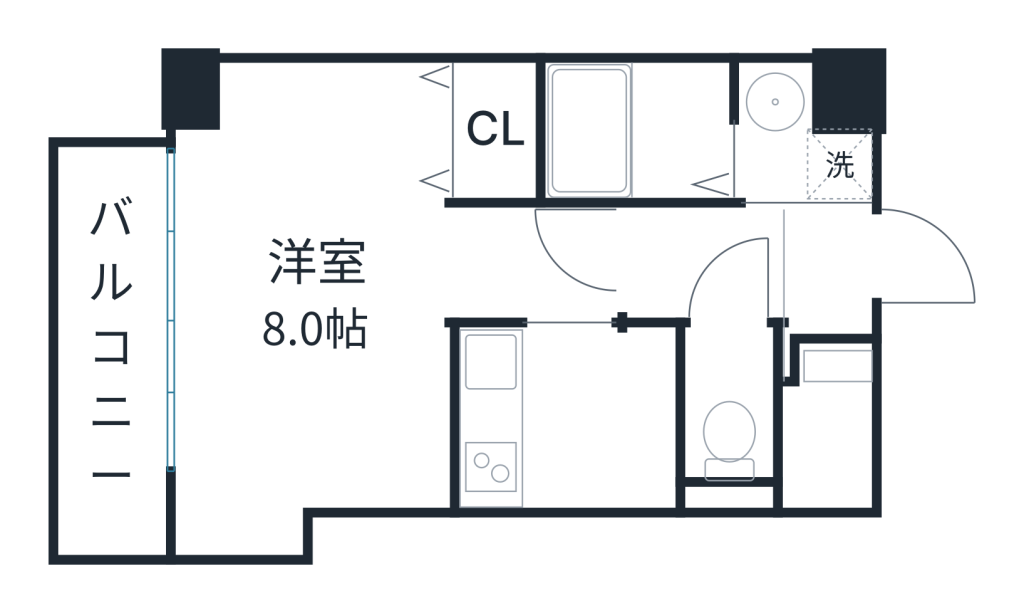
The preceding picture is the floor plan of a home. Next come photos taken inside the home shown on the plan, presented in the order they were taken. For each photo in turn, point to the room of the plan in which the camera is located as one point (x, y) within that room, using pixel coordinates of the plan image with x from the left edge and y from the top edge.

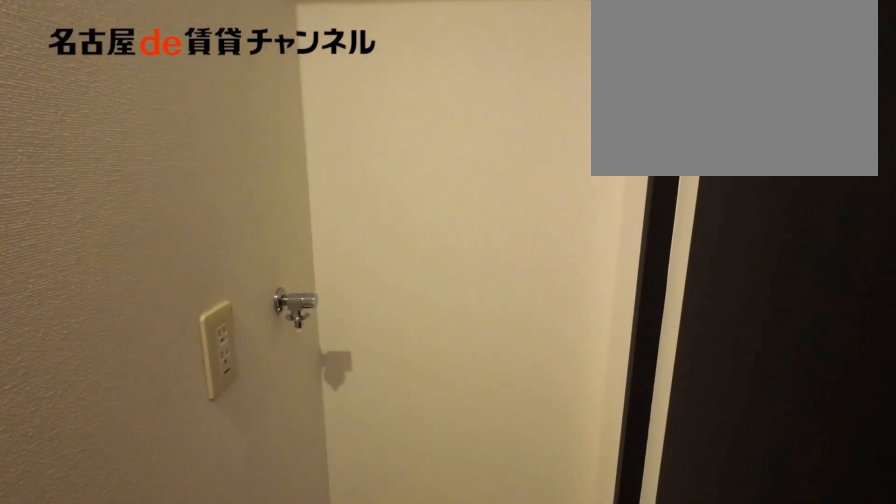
(796, 139)
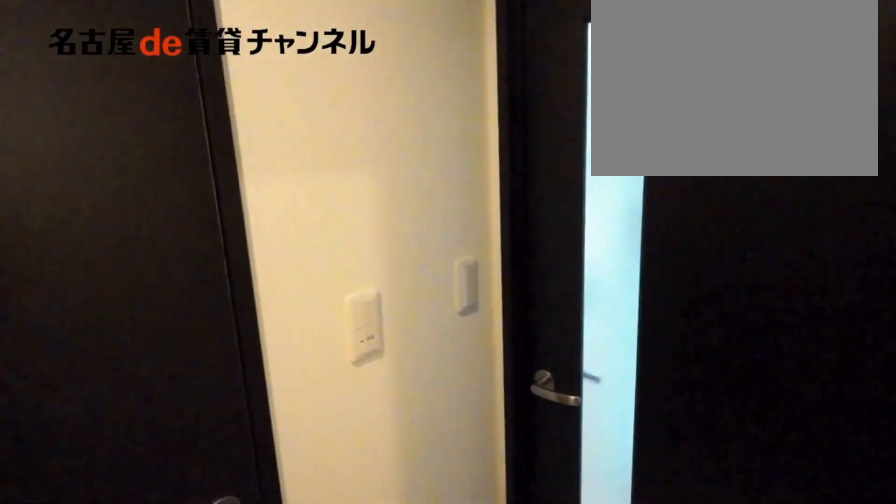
(705, 264)
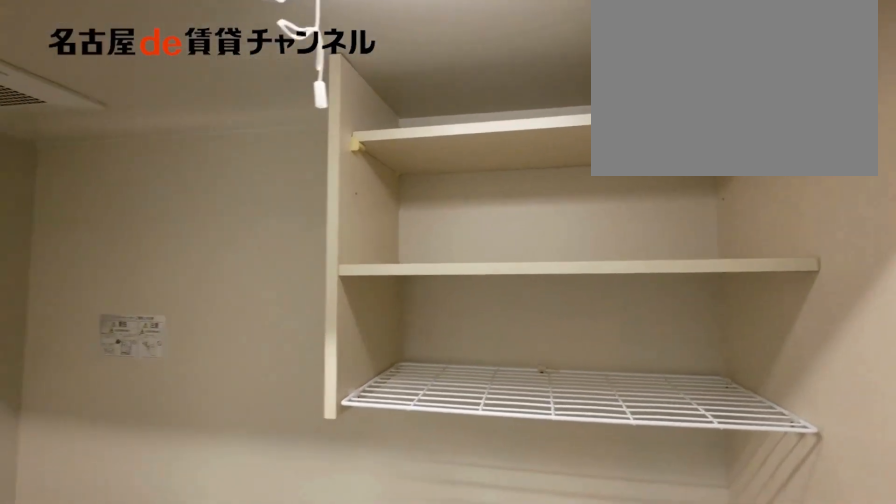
(566, 417)
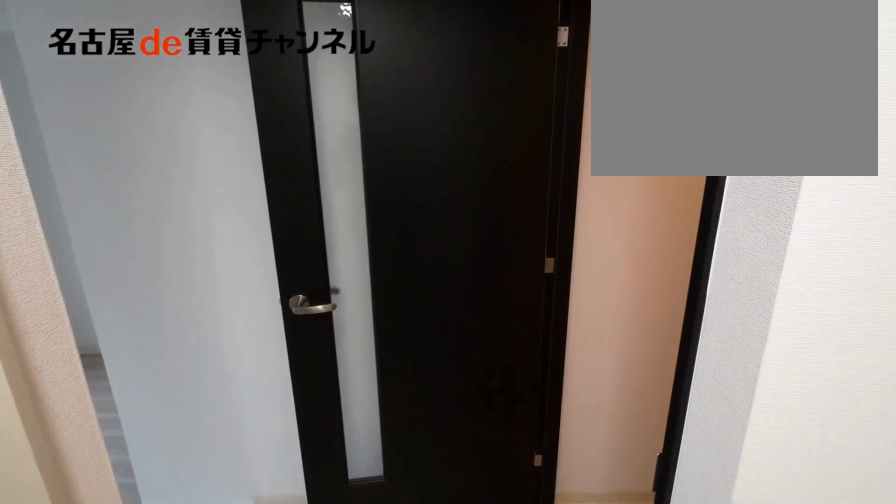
(566, 417)
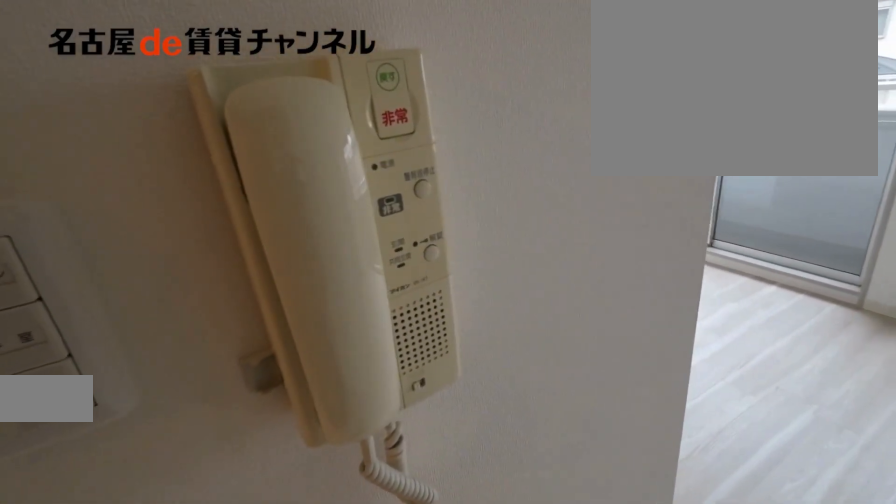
(339, 295)
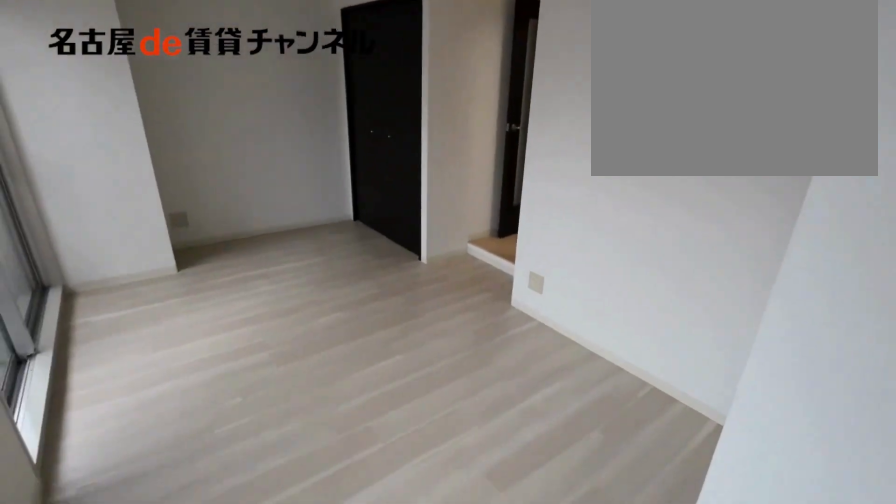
(339, 295)
